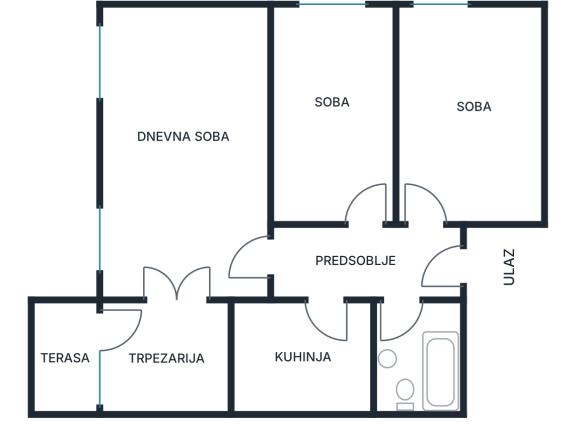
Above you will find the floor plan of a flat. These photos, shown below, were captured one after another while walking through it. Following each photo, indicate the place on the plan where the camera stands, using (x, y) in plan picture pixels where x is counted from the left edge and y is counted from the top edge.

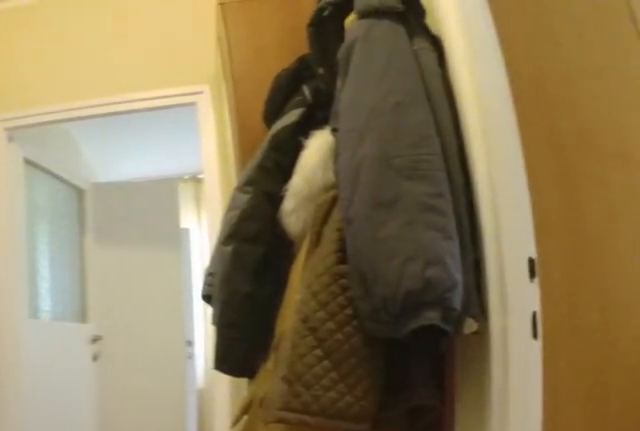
(411, 259)
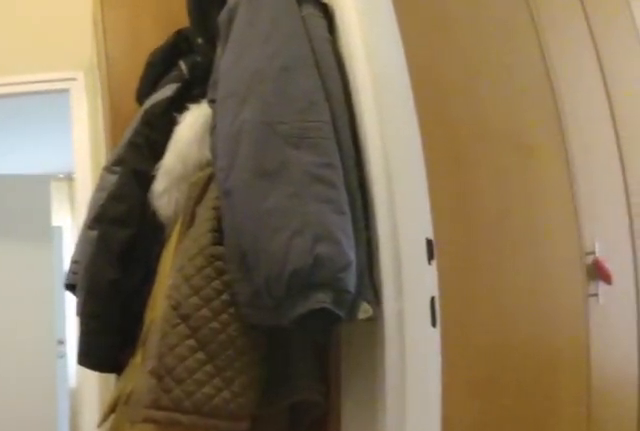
(404, 258)
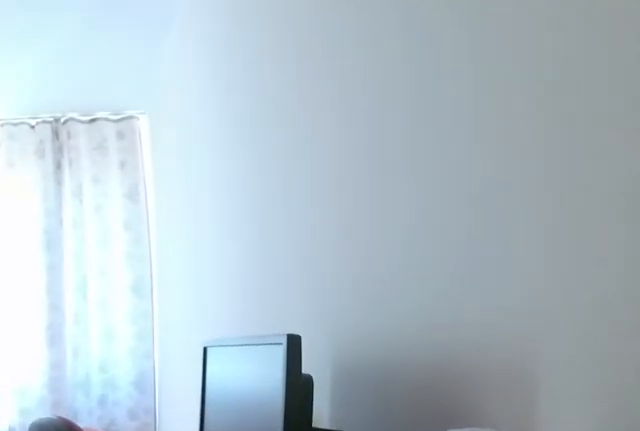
(361, 192)
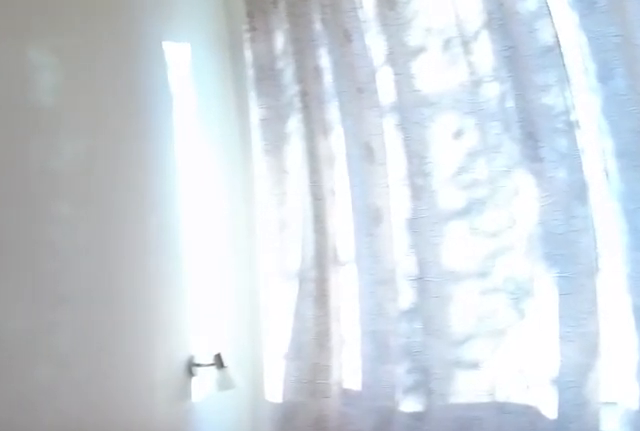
(363, 97)
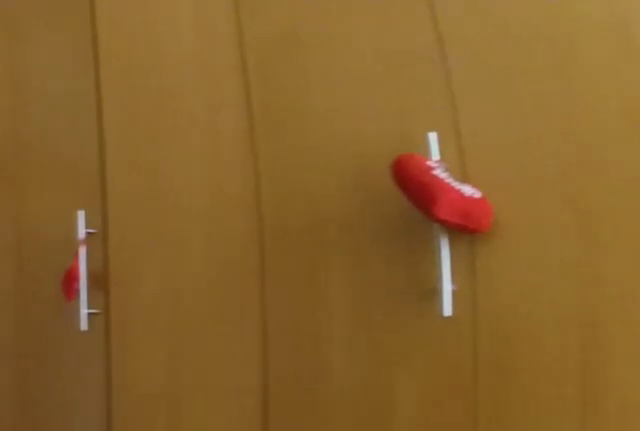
(357, 79)
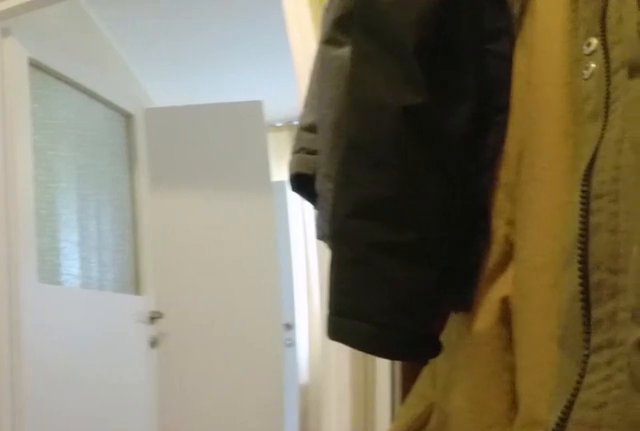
(380, 263)
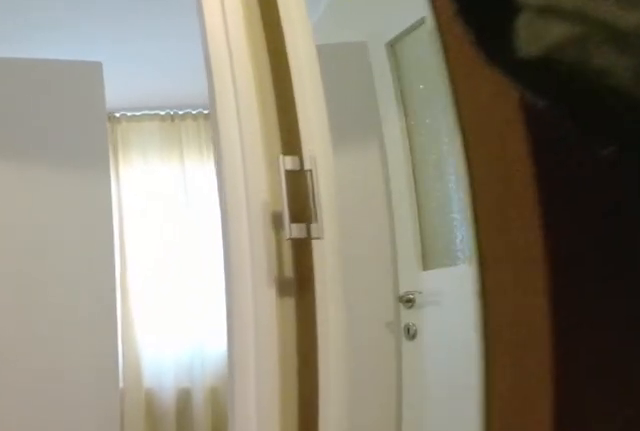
(337, 269)
